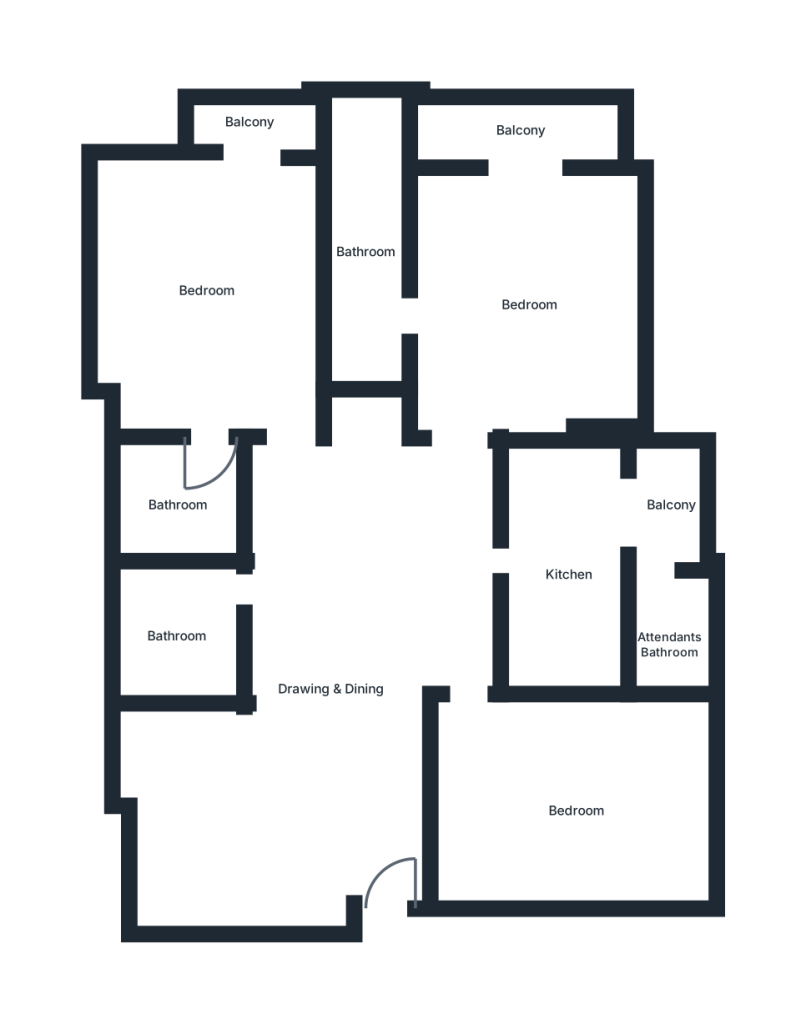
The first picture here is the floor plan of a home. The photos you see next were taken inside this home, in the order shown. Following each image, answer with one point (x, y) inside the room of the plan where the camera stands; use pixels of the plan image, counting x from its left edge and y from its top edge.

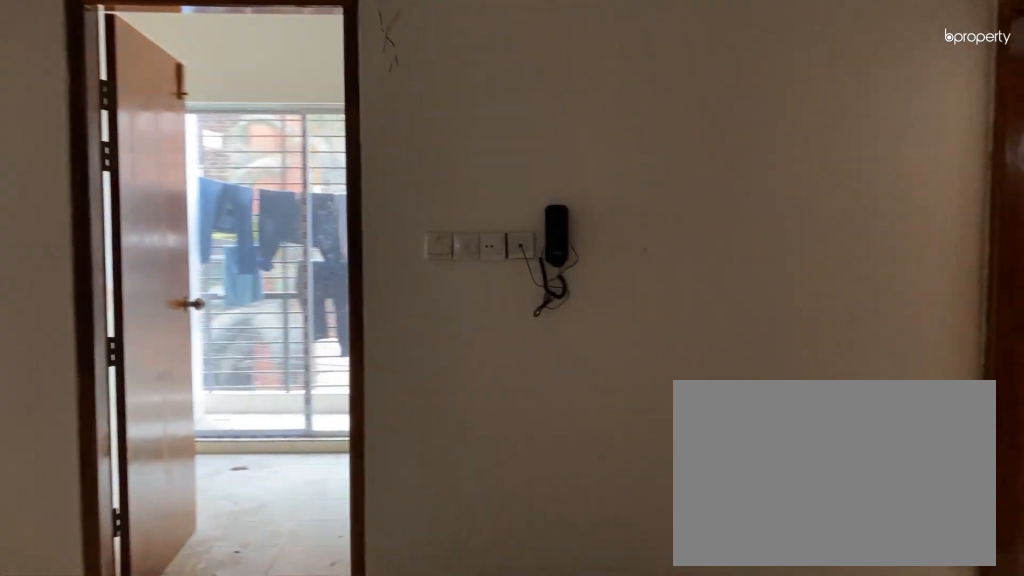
(332, 687)
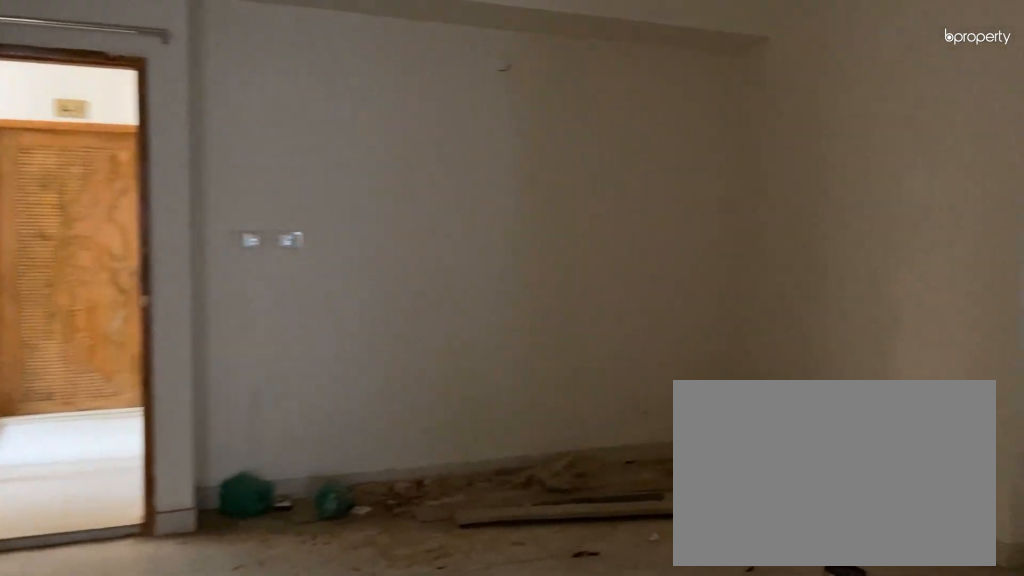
(332, 687)
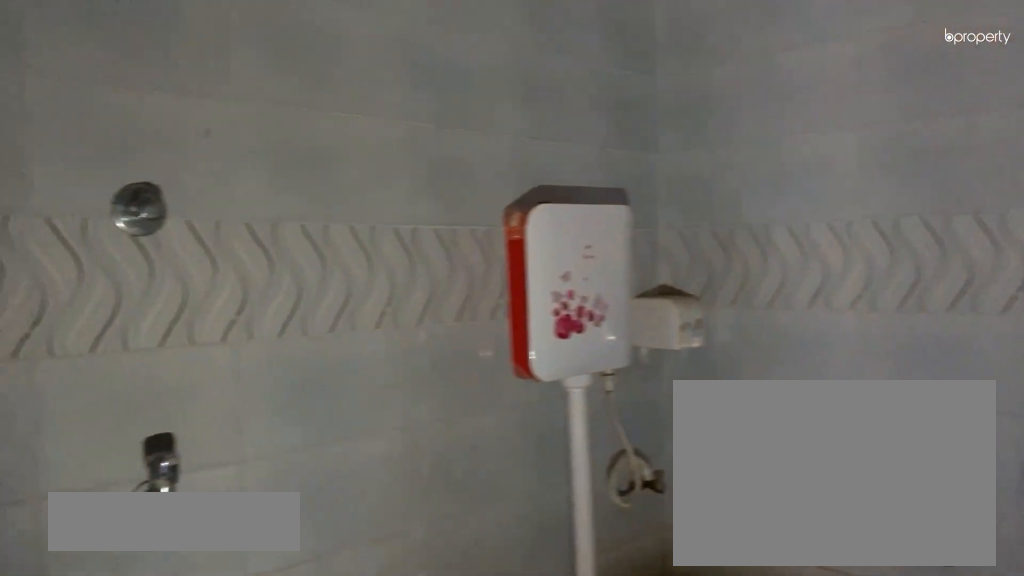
(175, 638)
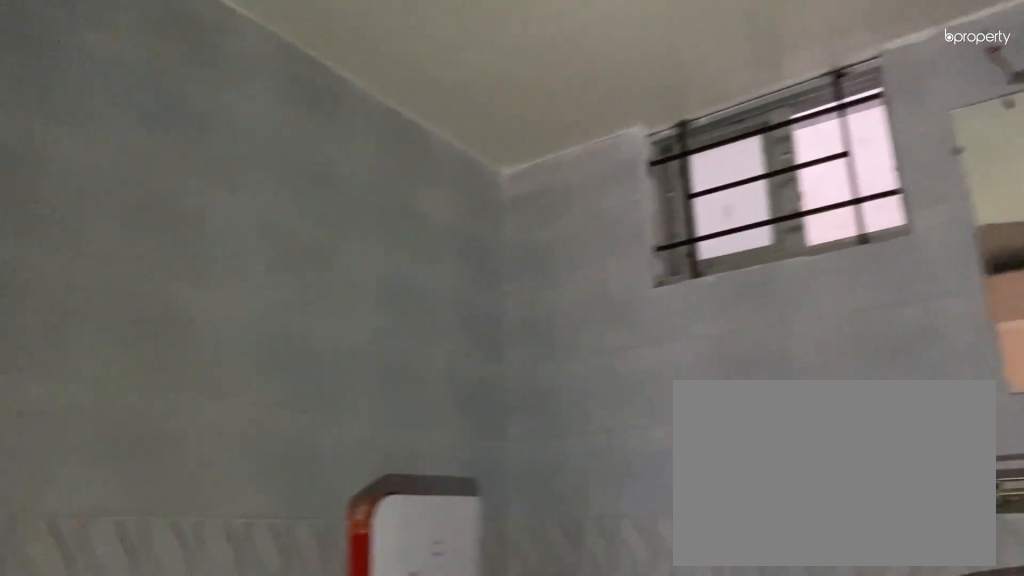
(175, 638)
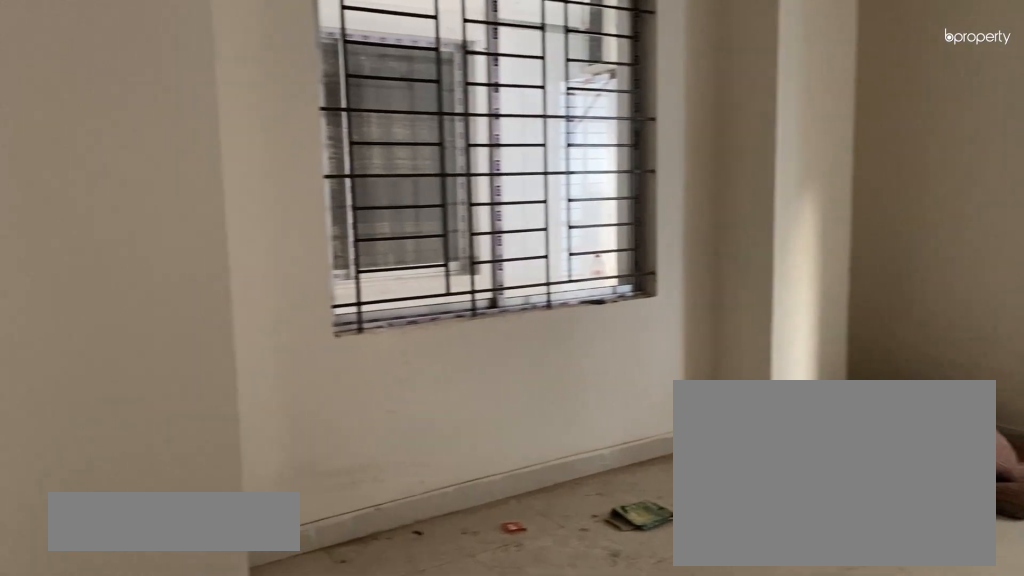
(207, 290)
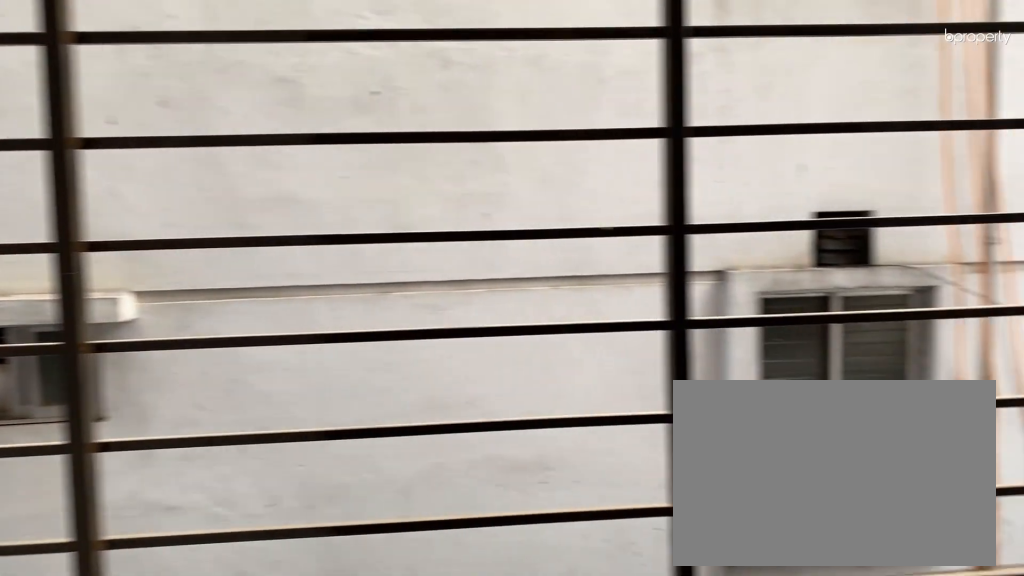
(247, 128)
